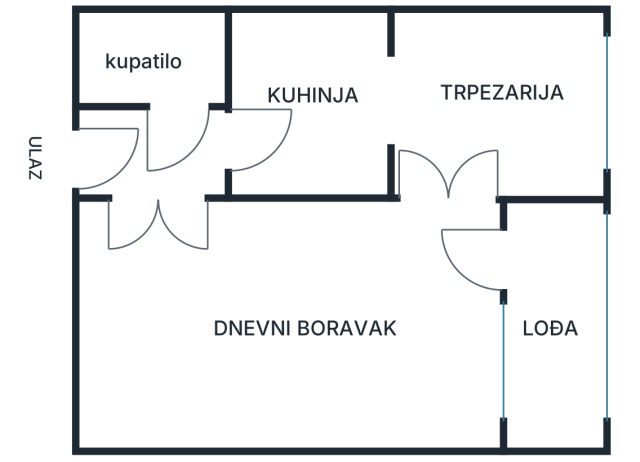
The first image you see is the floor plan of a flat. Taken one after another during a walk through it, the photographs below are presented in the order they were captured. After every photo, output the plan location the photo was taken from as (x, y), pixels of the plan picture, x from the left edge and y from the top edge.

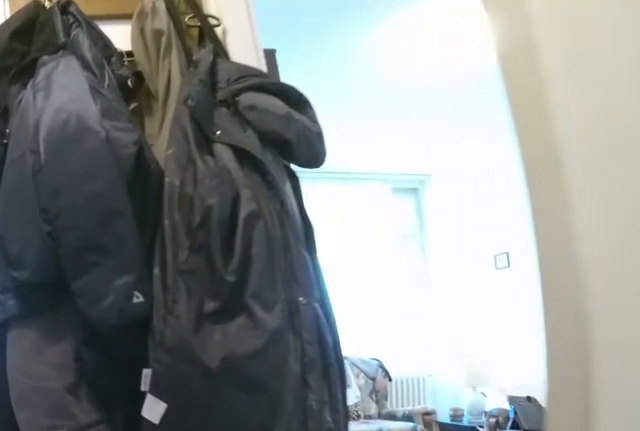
(84, 151)
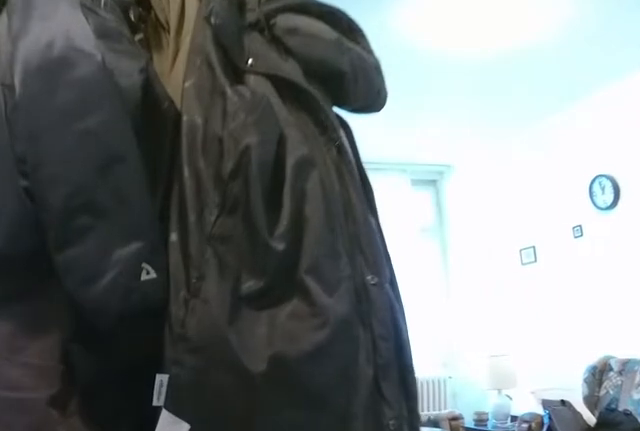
(121, 150)
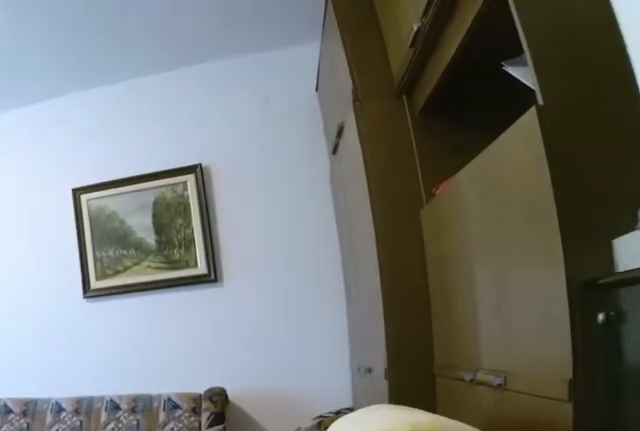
(156, 212)
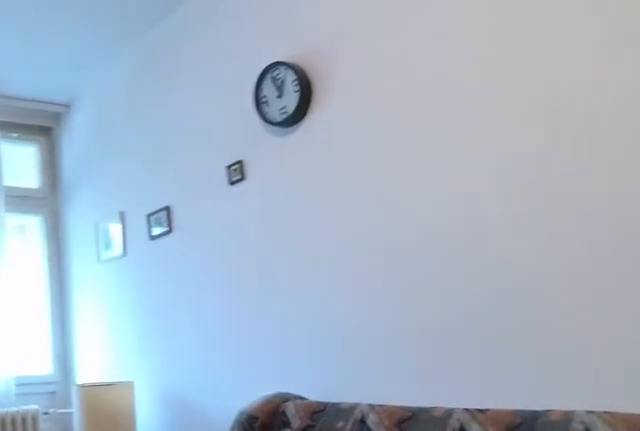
(209, 286)
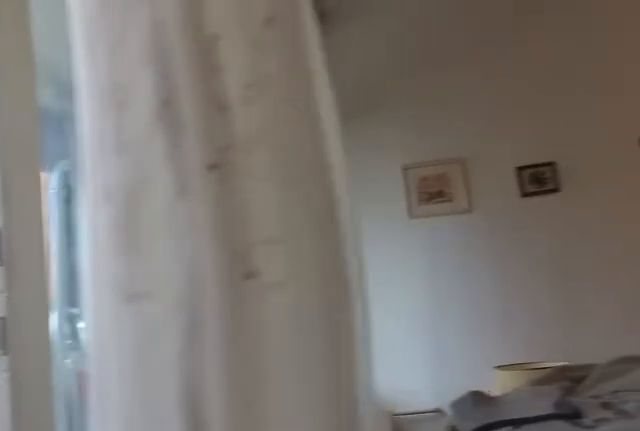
(486, 249)
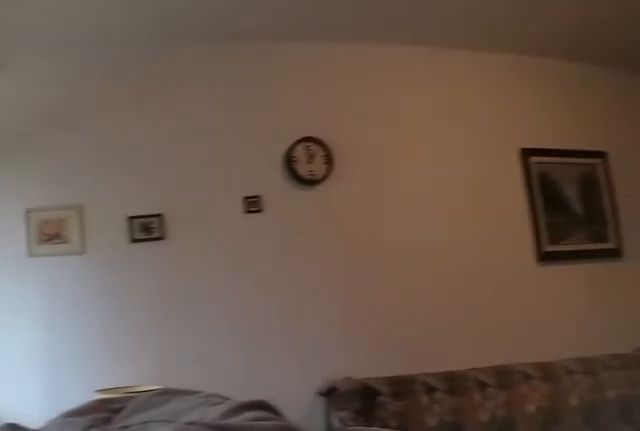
(486, 236)
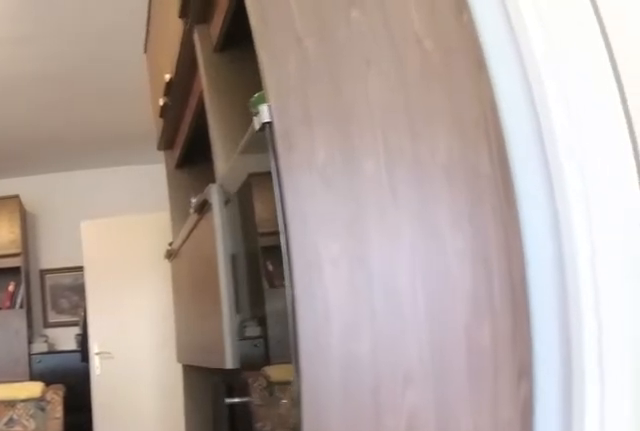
(489, 240)
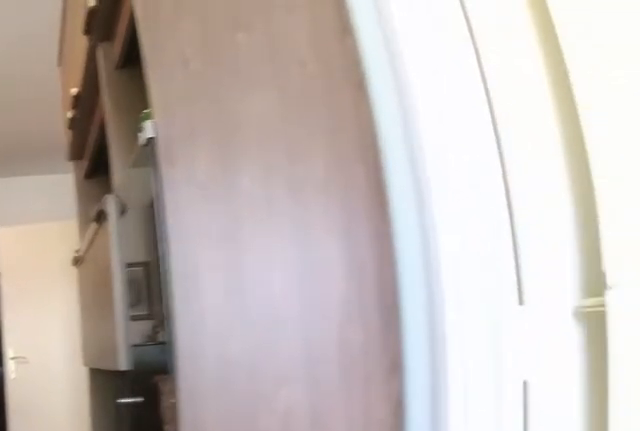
(487, 238)
